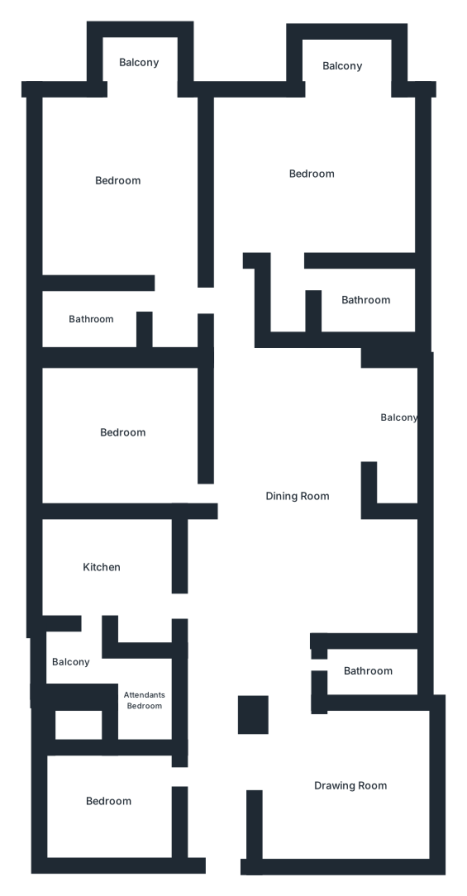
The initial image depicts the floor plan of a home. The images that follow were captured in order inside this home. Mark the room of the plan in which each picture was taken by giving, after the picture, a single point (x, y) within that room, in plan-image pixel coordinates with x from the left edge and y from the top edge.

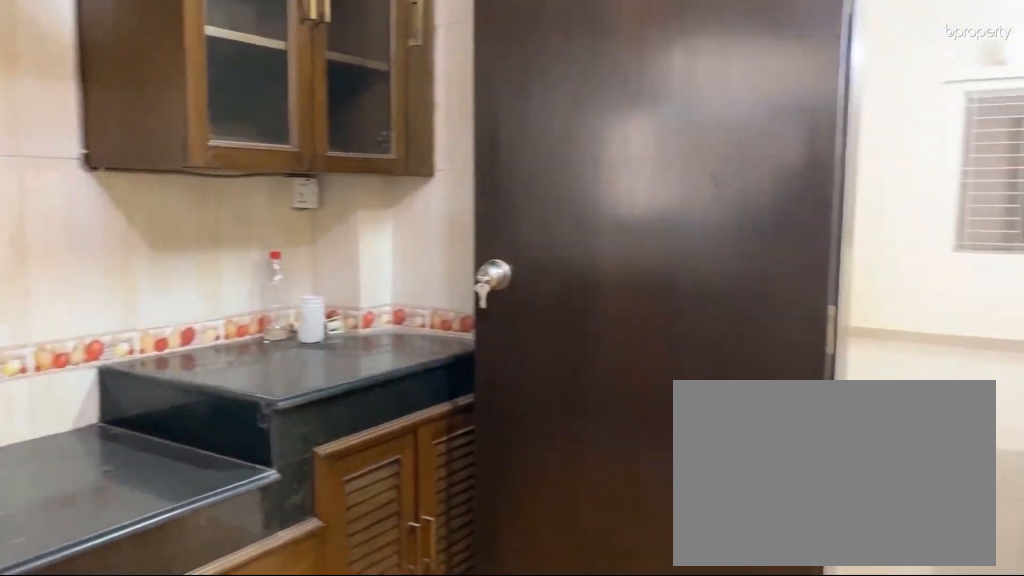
(104, 566)
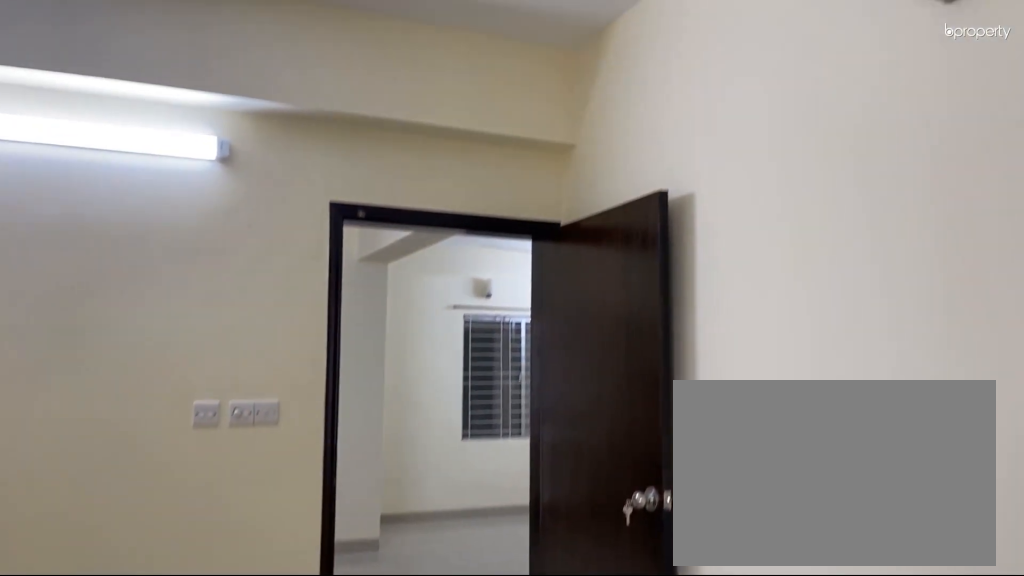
(123, 433)
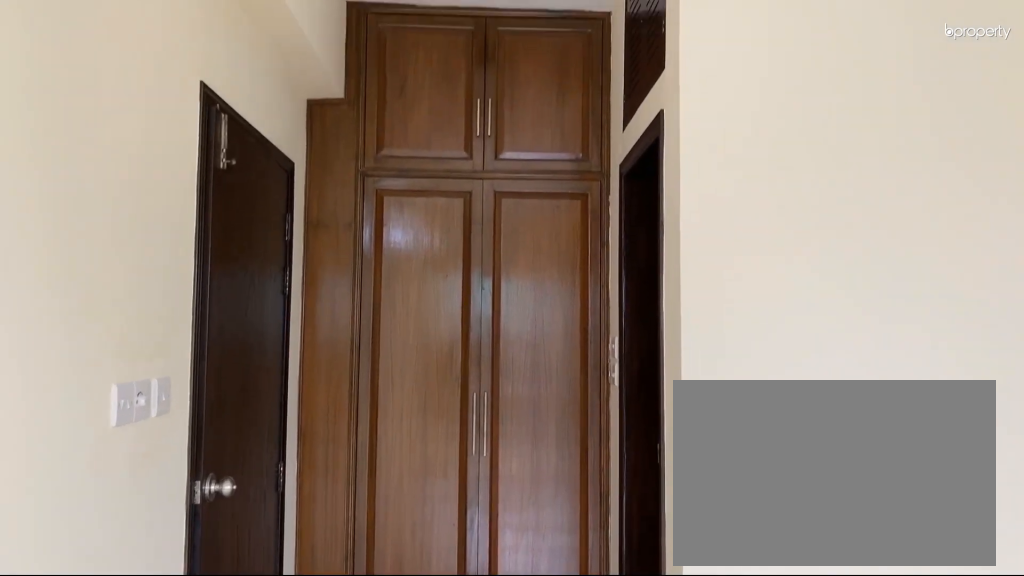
(117, 186)
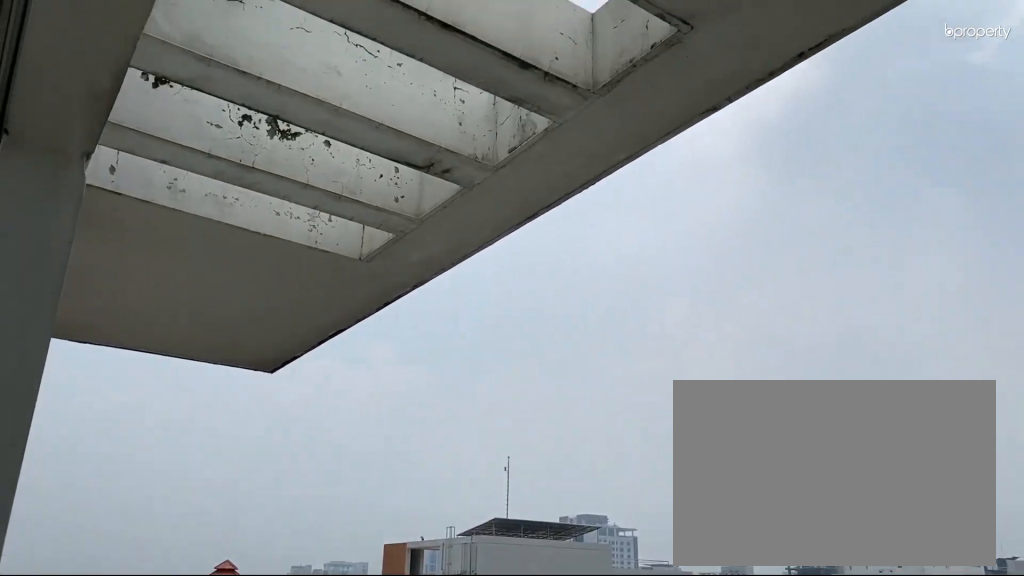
(140, 63)
